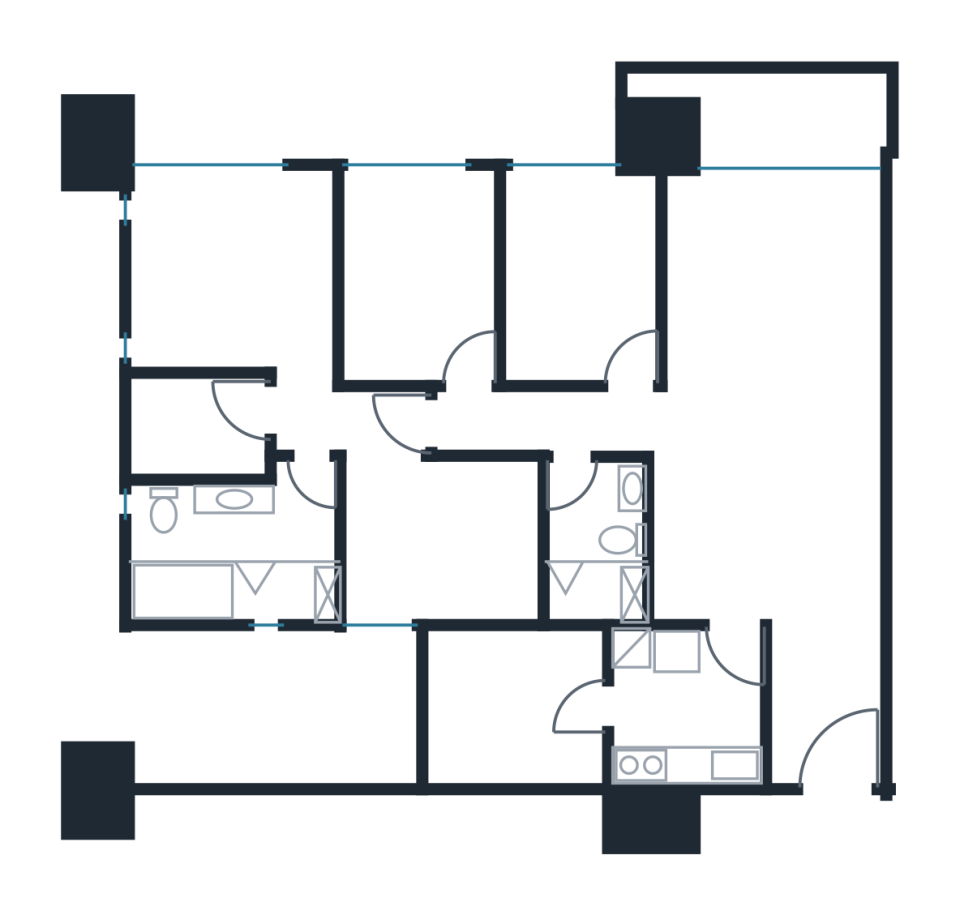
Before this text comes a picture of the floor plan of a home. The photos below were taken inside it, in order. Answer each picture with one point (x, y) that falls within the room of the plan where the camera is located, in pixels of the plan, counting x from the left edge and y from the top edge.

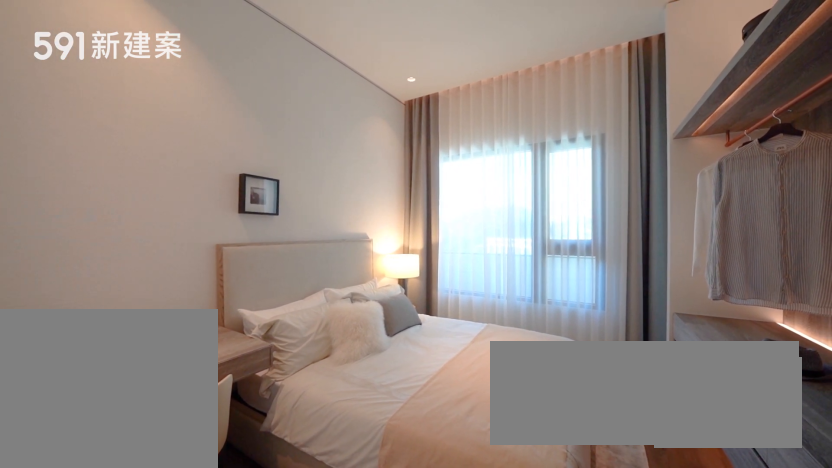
(412, 269)
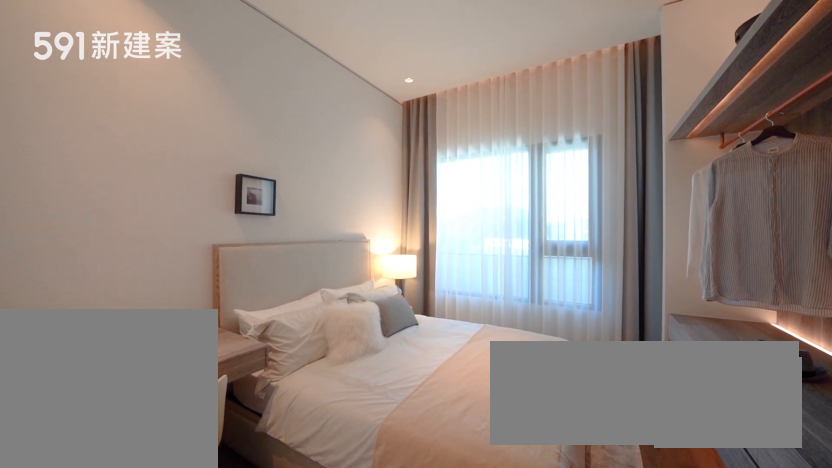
(412, 269)
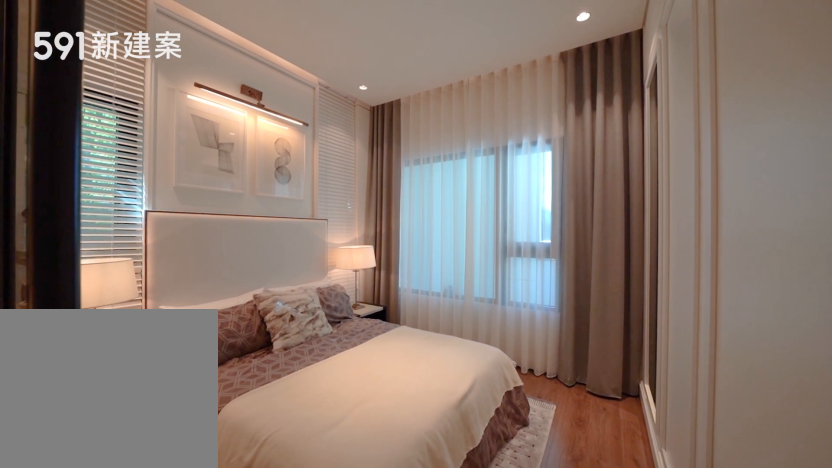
(228, 318)
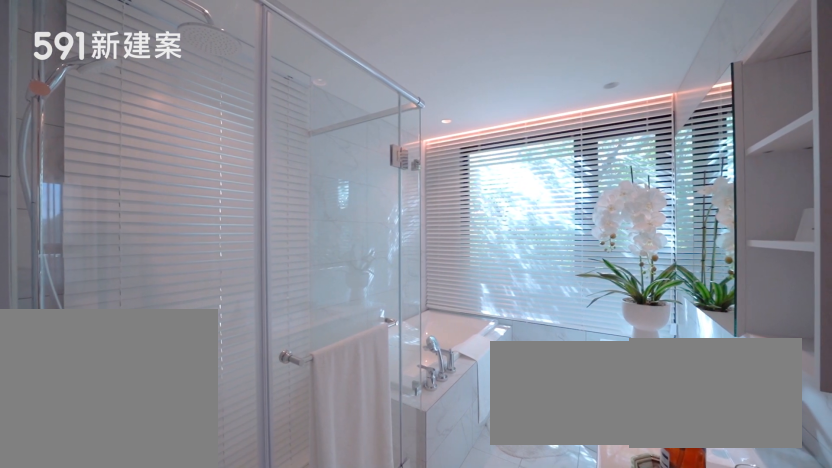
(224, 547)
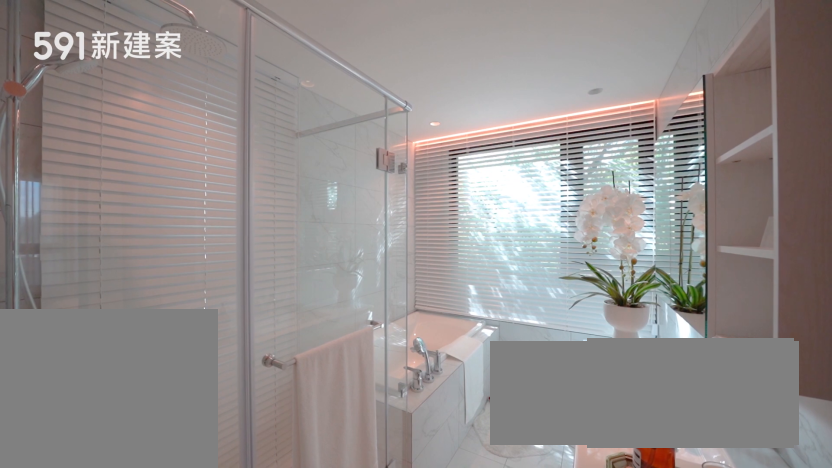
(224, 547)
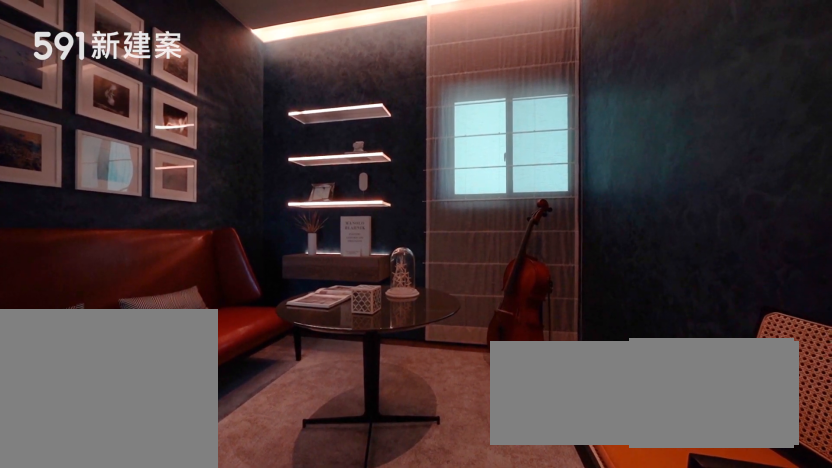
(449, 543)
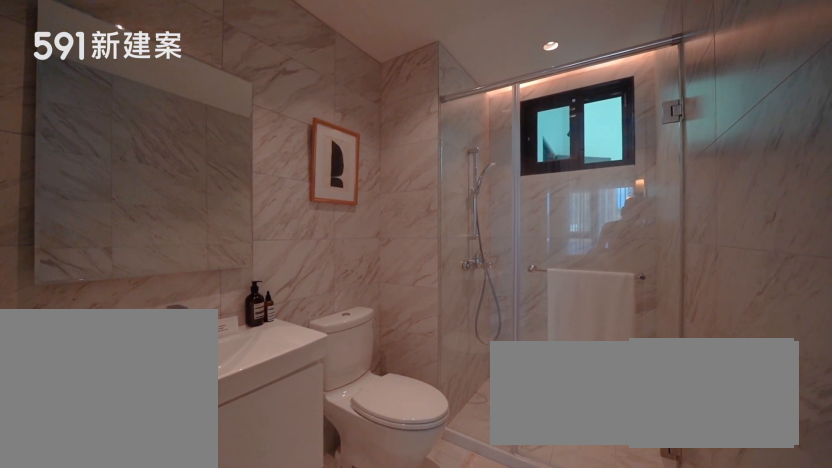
(592, 548)
